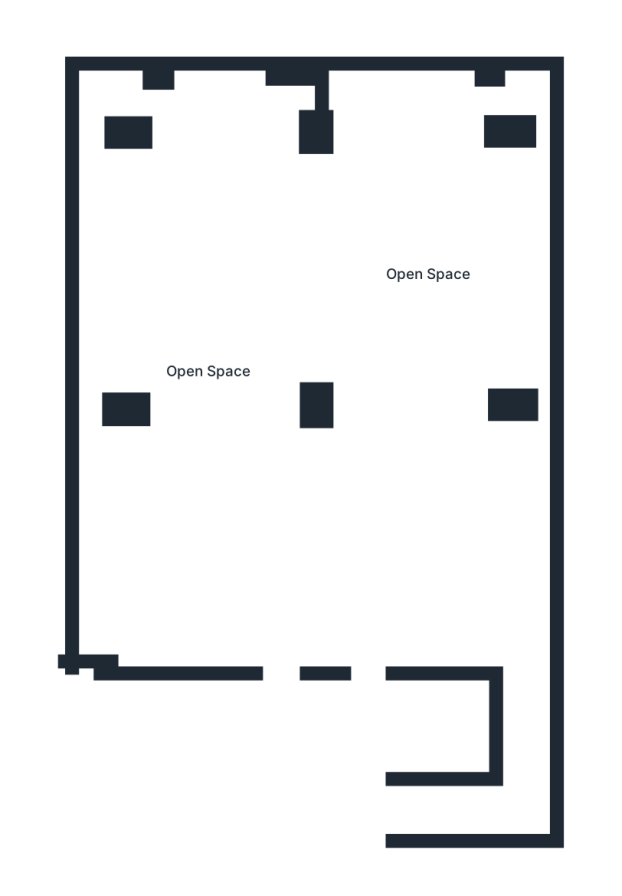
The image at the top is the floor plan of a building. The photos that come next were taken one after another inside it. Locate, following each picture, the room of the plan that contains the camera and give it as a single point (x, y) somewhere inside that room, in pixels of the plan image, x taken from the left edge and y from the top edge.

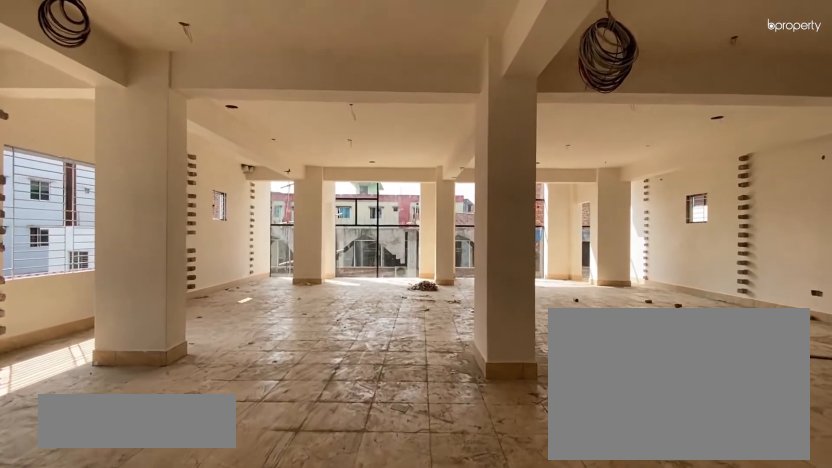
(259, 525)
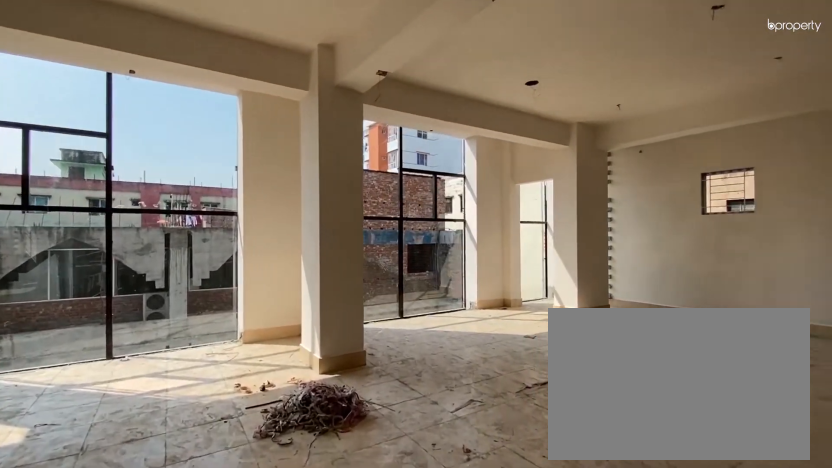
(339, 317)
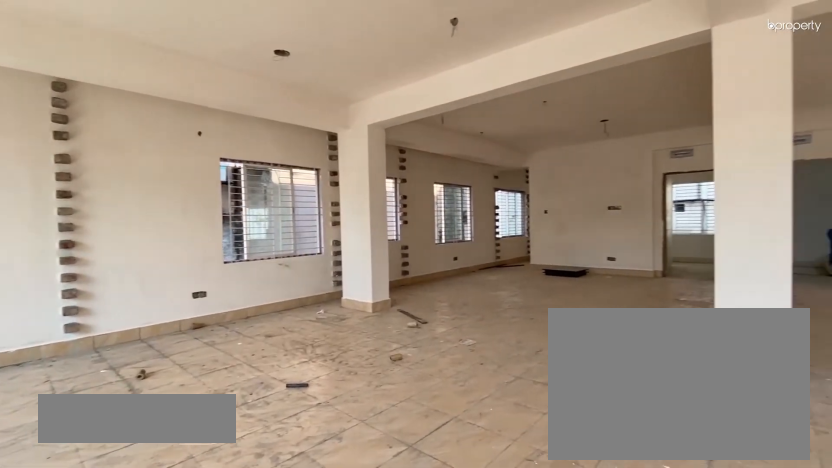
(339, 317)
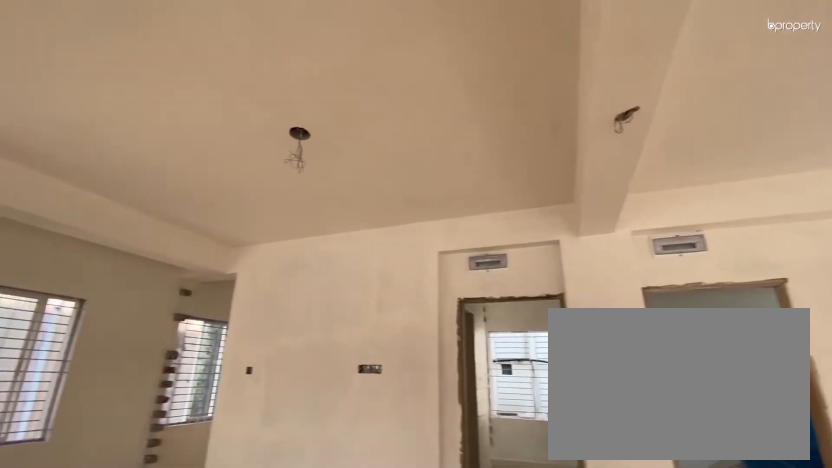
(370, 539)
